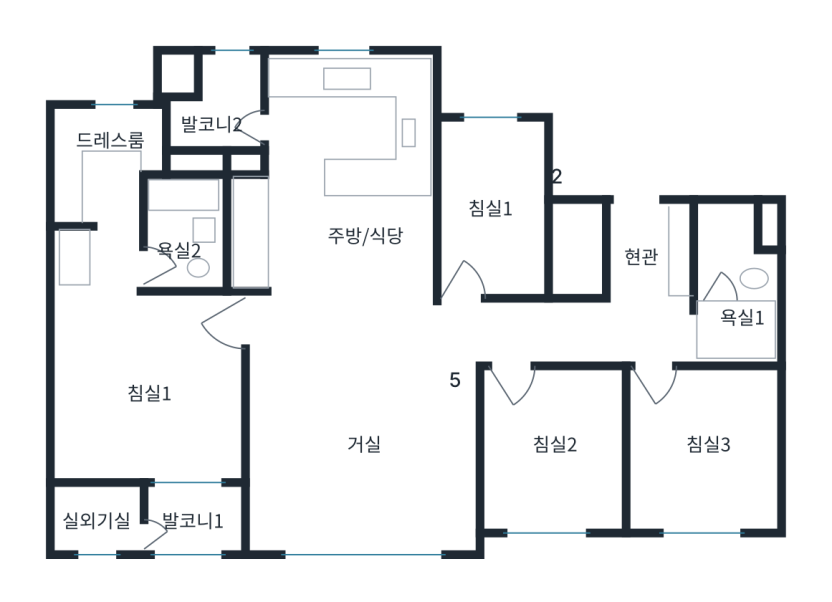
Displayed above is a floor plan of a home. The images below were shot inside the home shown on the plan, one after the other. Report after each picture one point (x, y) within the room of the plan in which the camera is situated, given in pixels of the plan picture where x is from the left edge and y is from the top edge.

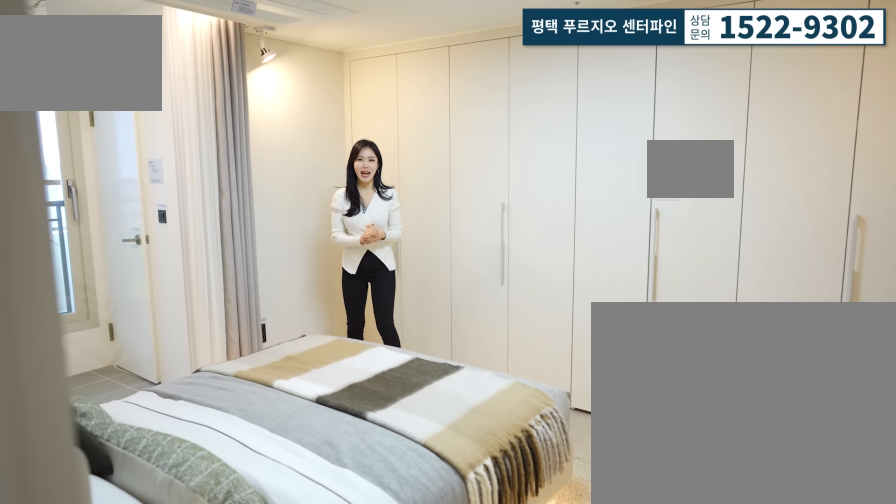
(149, 392)
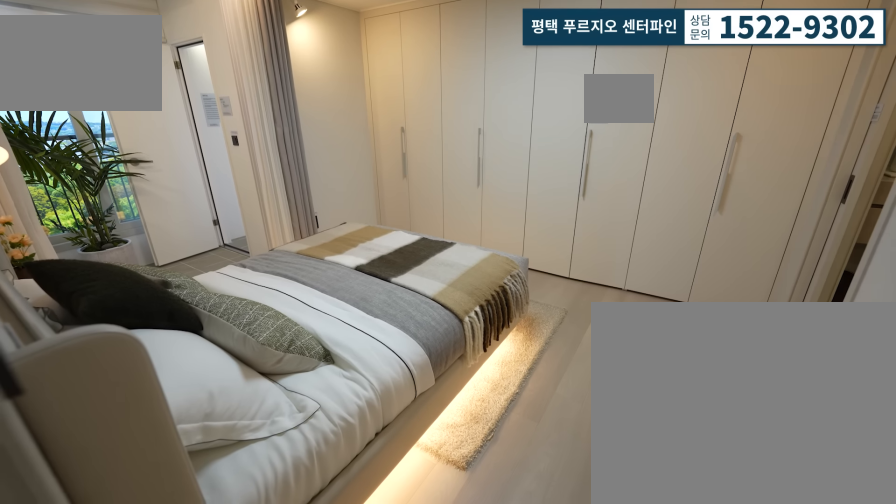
(149, 392)
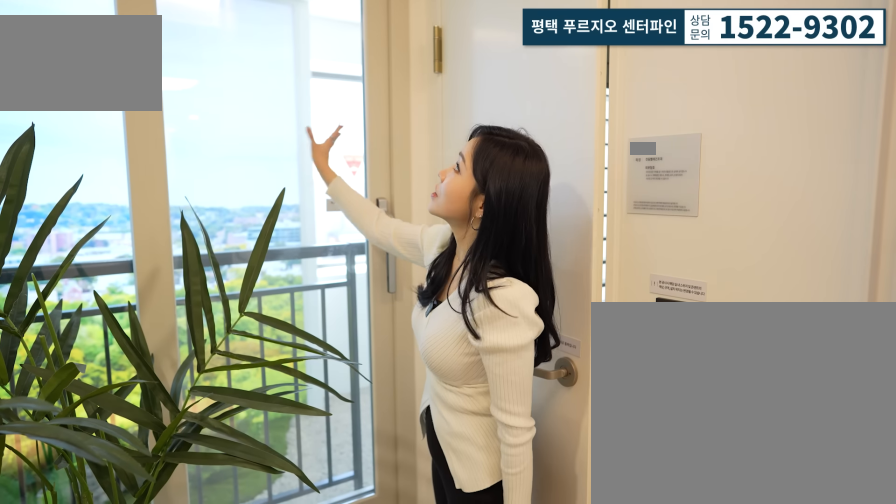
(183, 508)
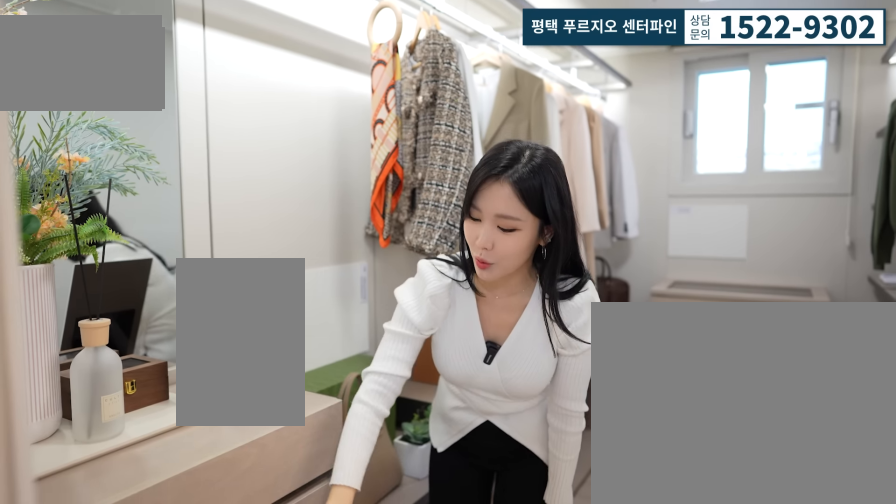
(109, 192)
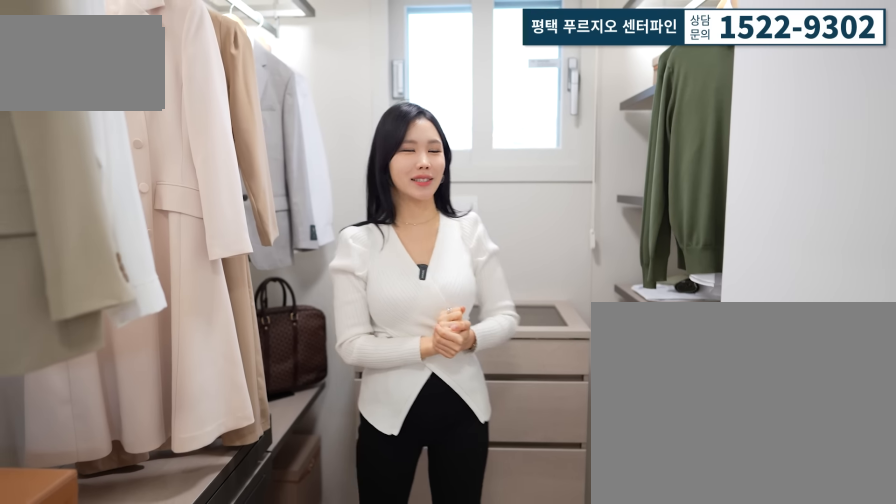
(108, 193)
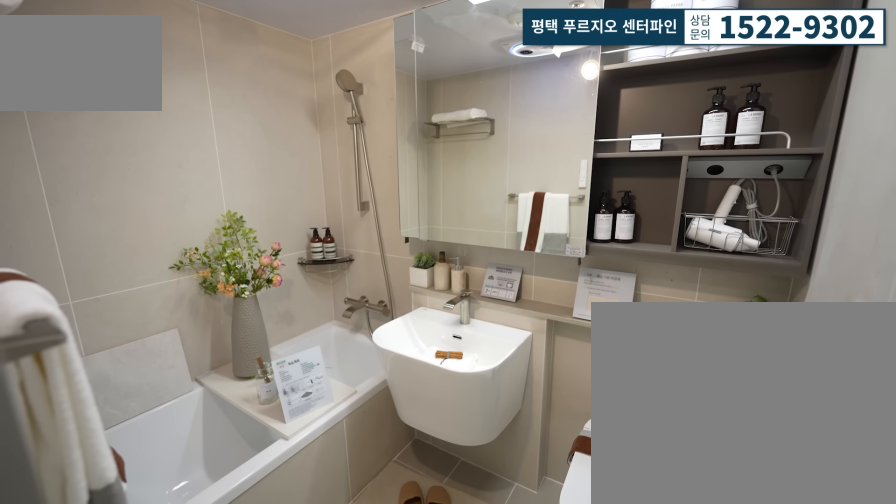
(182, 262)
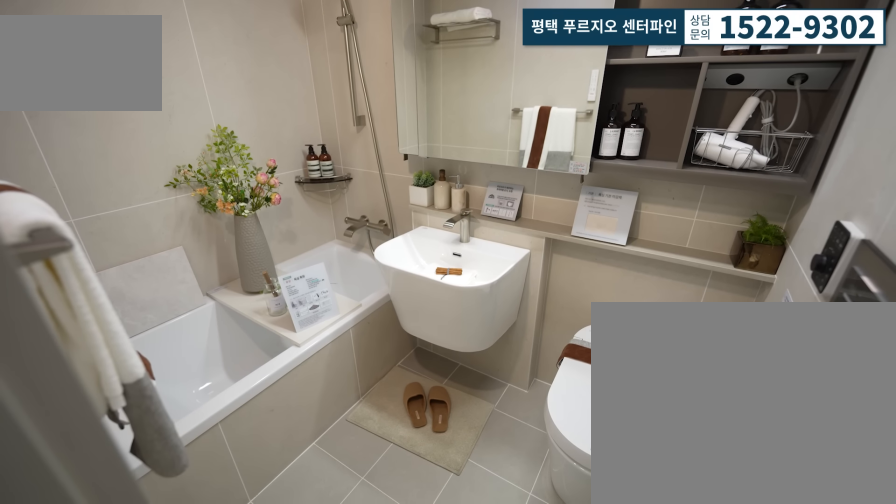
(207, 242)
